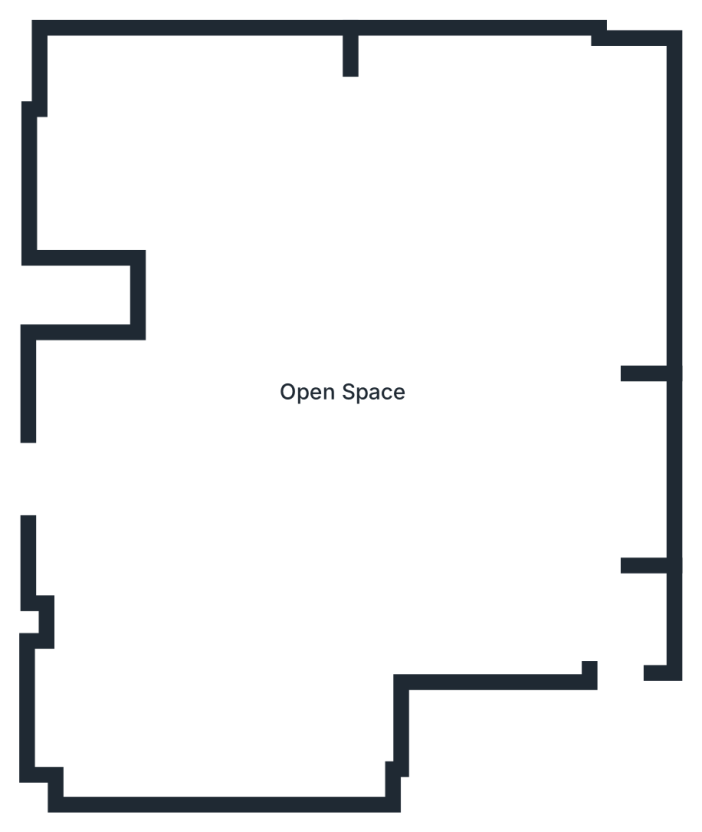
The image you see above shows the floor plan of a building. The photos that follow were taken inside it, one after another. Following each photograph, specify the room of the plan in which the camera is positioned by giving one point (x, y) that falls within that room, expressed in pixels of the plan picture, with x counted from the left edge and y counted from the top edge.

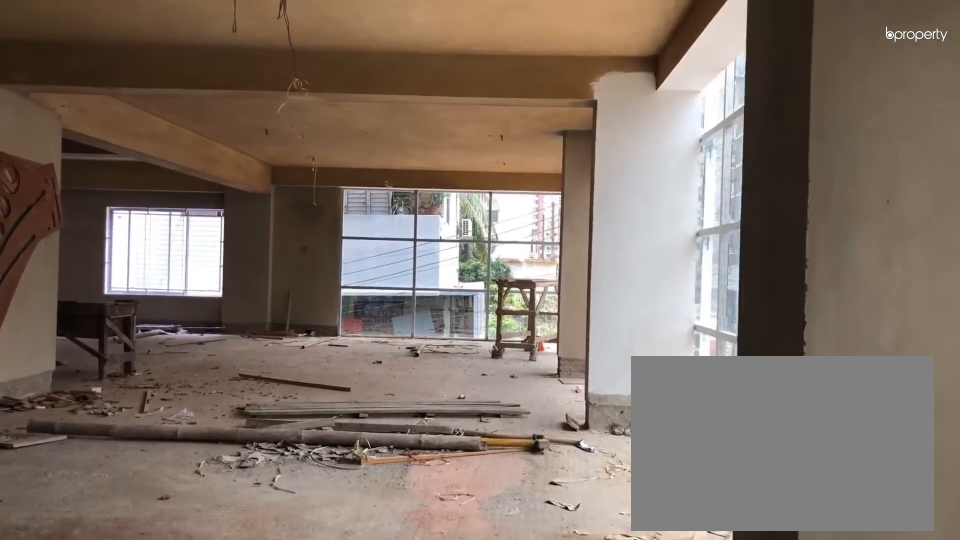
(609, 605)
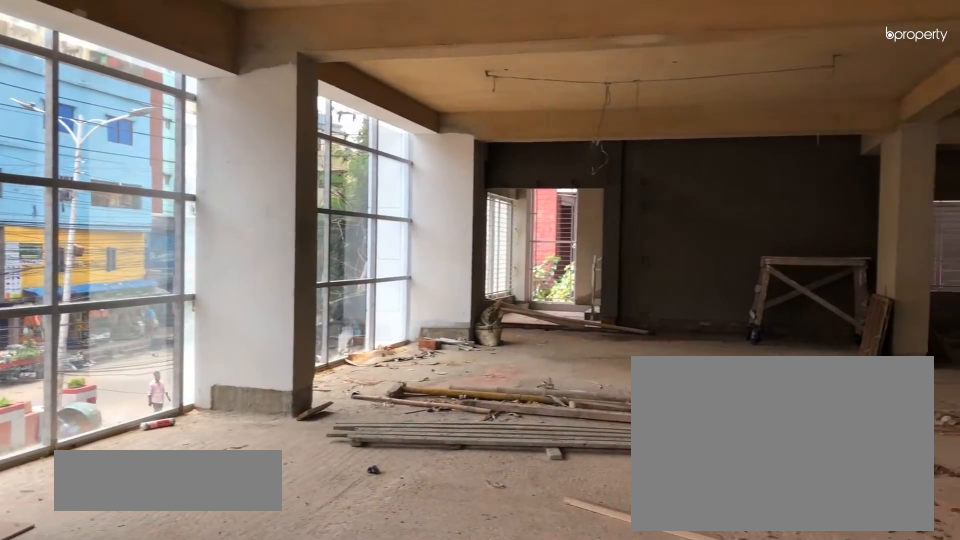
(343, 408)
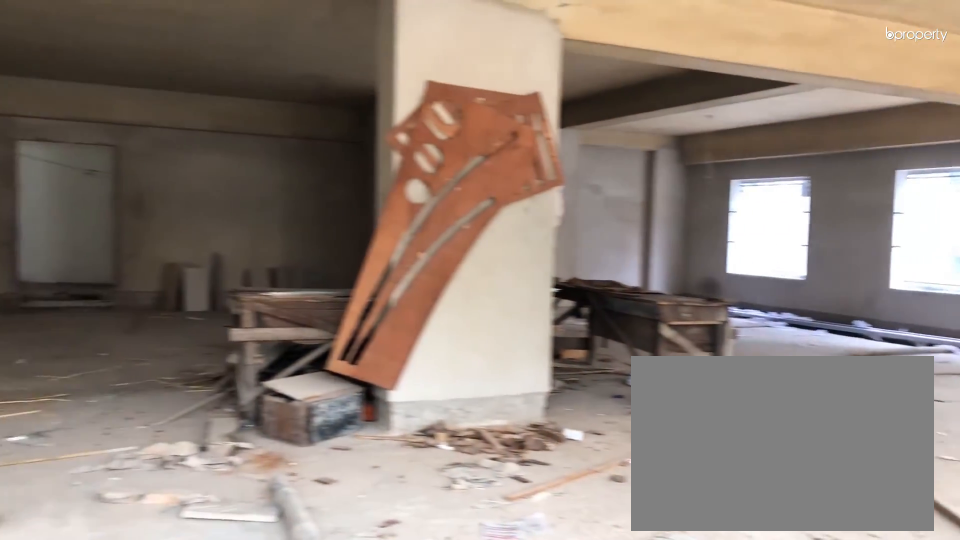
(344, 408)
